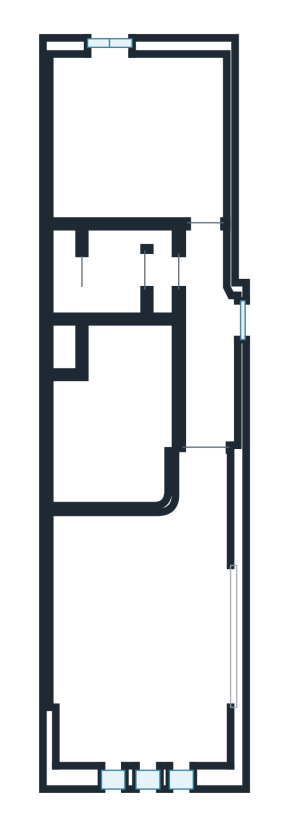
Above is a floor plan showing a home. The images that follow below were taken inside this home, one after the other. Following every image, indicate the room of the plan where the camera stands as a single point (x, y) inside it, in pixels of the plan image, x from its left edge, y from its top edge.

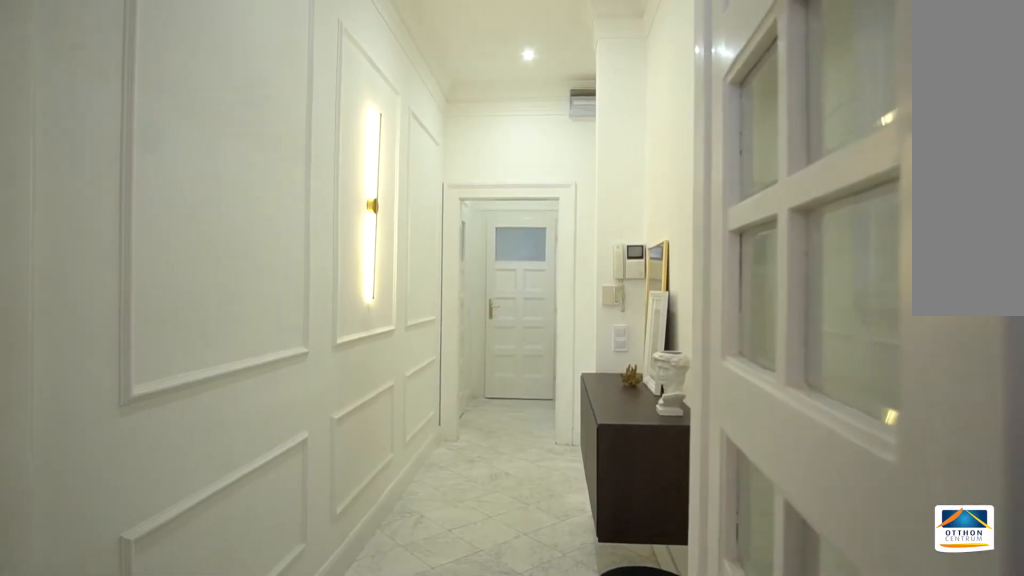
(210, 350)
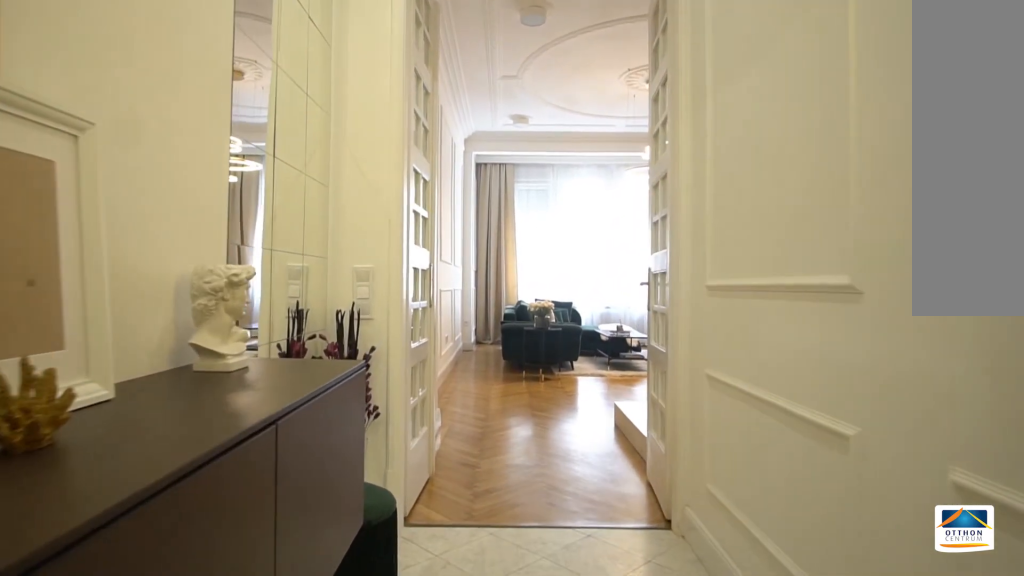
(211, 350)
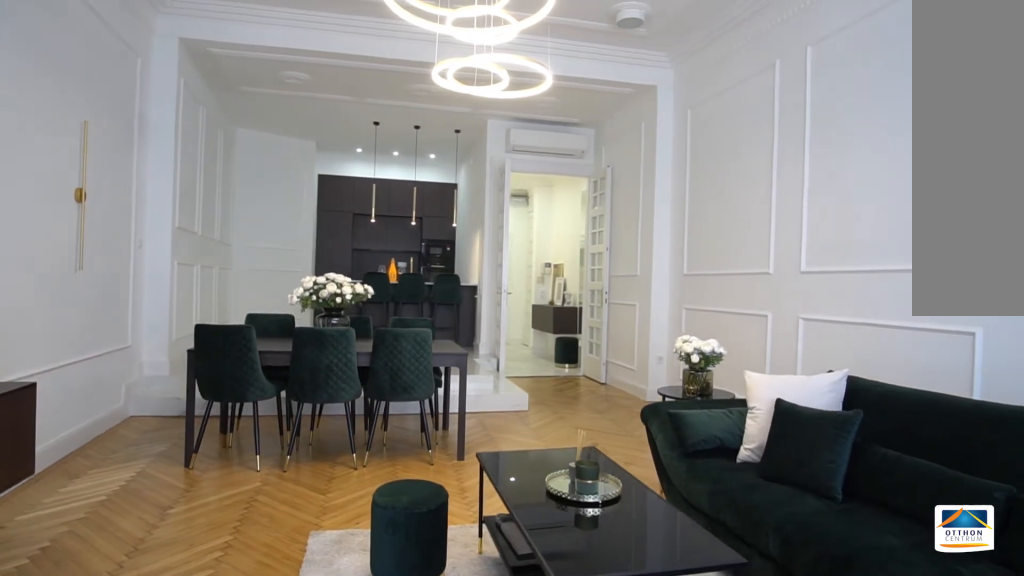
(139, 635)
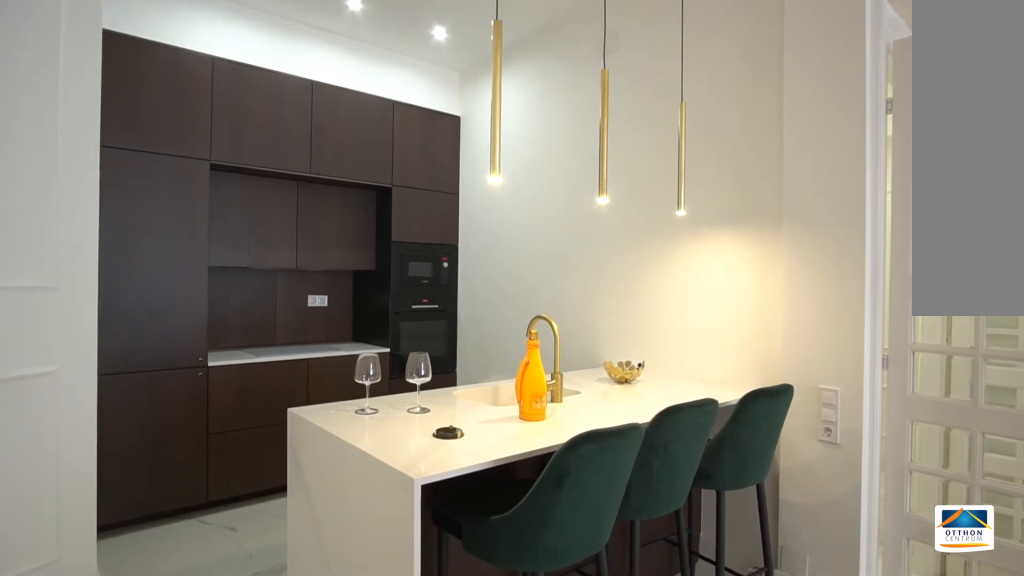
(120, 420)
